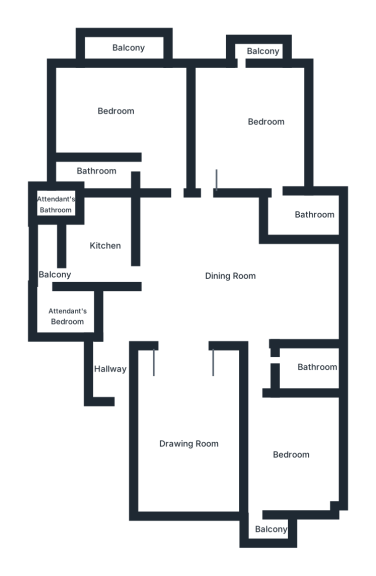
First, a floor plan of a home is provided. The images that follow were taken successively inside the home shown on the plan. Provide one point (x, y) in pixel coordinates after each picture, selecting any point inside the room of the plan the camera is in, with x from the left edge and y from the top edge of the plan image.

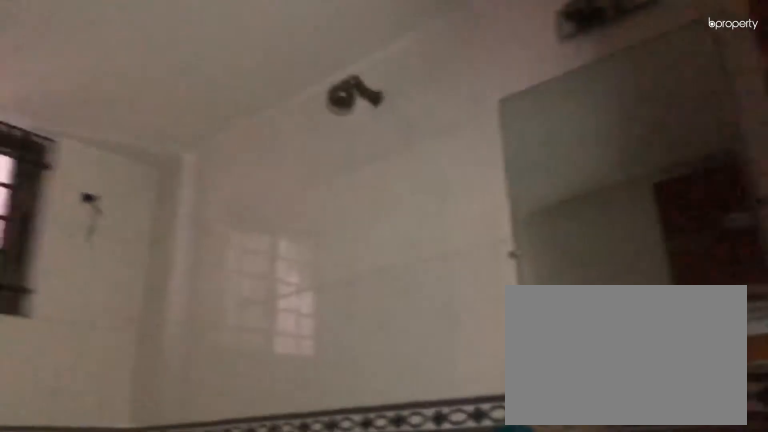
(302, 364)
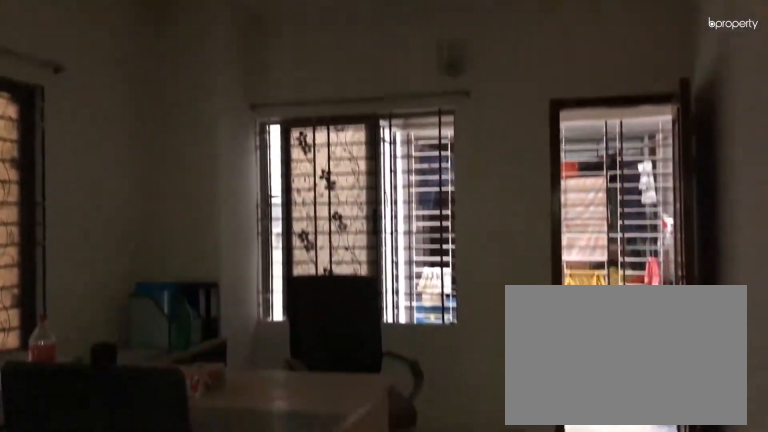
(280, 449)
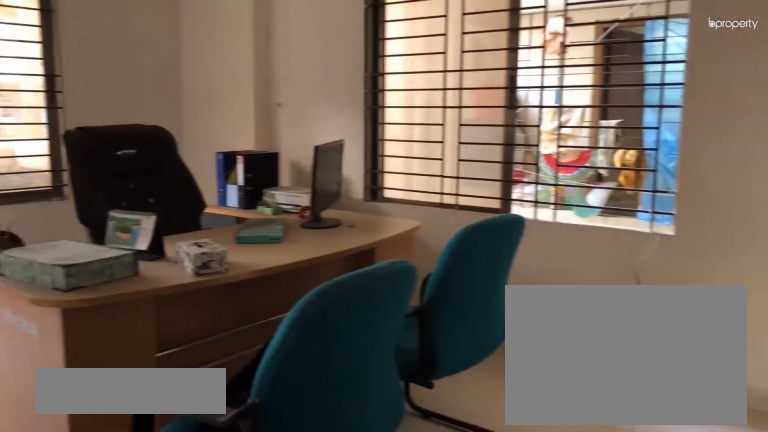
(253, 104)
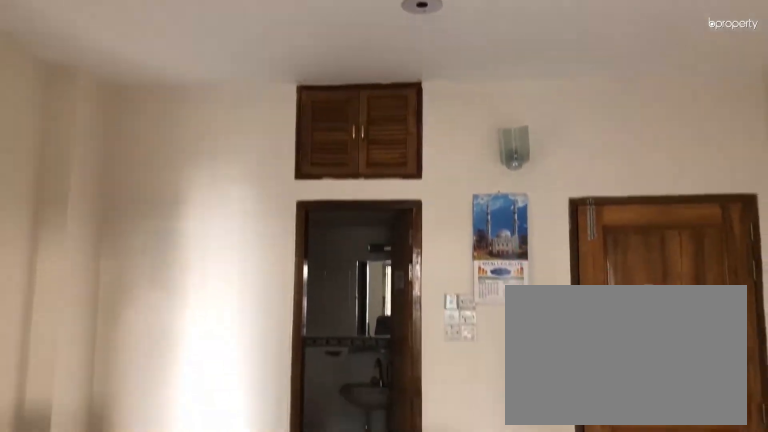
(253, 104)
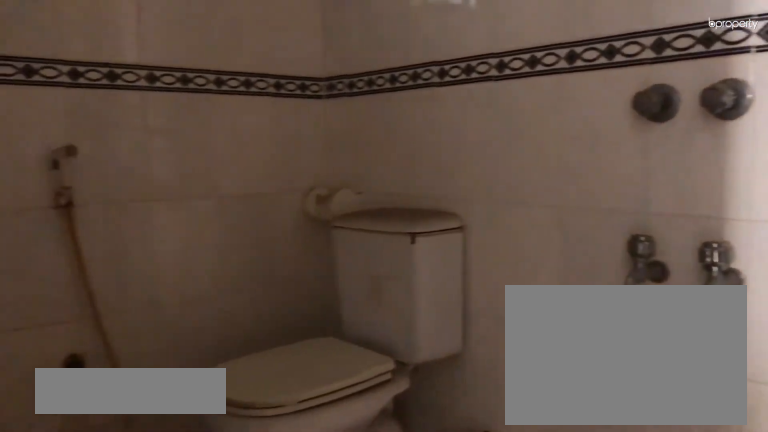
(296, 213)
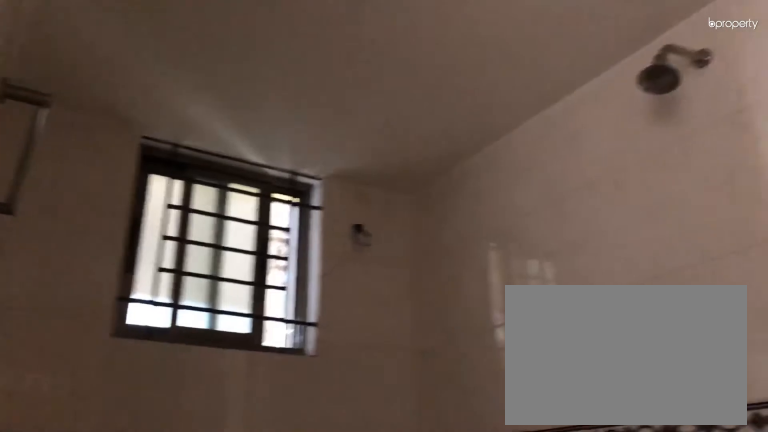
(296, 213)
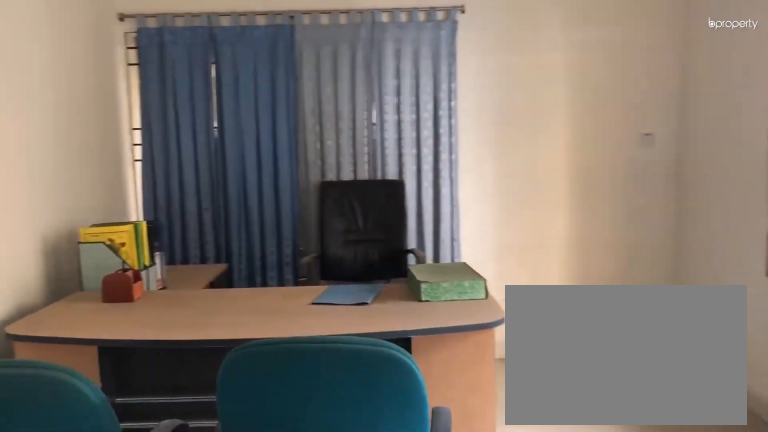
(117, 114)
